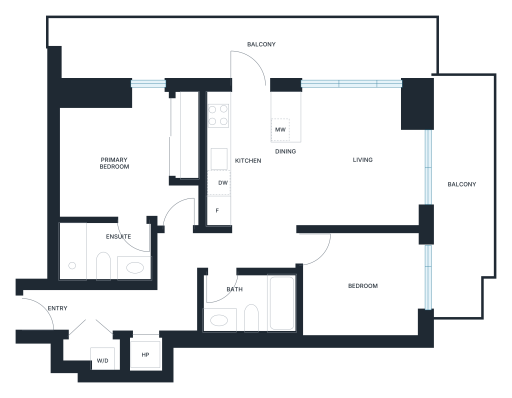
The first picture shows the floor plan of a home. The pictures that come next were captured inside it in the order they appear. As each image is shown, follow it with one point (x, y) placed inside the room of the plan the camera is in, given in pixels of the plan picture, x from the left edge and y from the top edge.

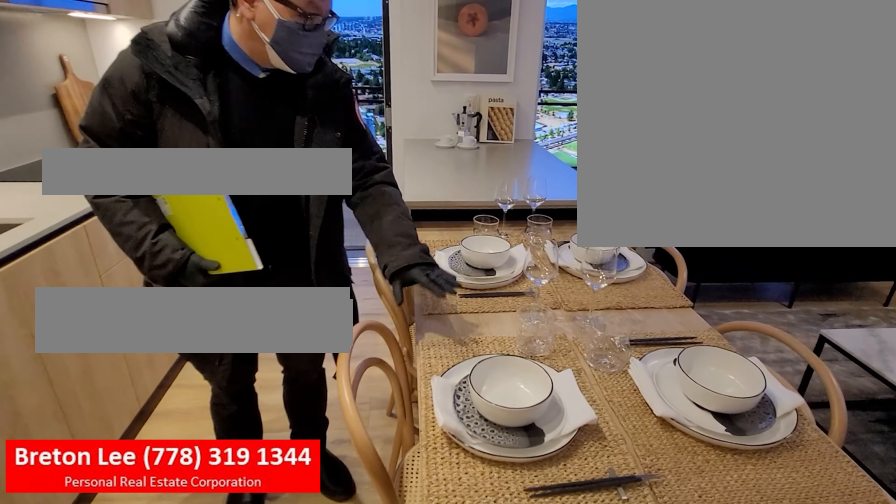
(286, 175)
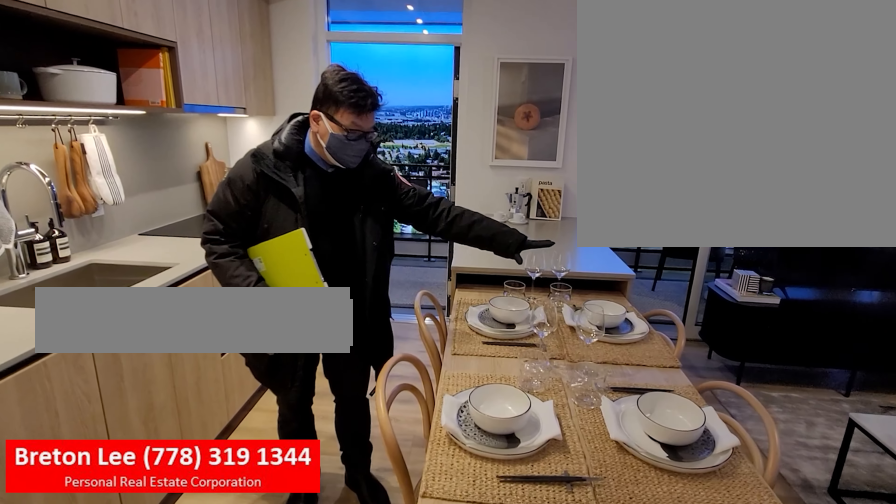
(287, 183)
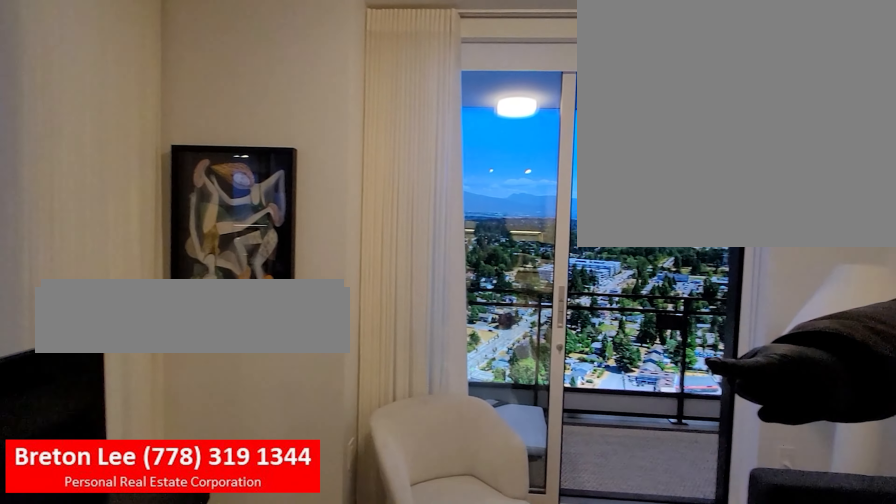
(368, 137)
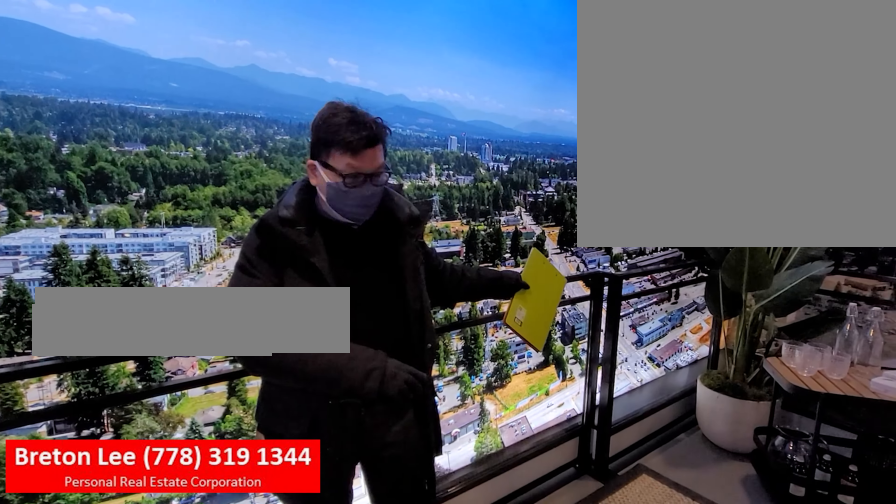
(464, 215)
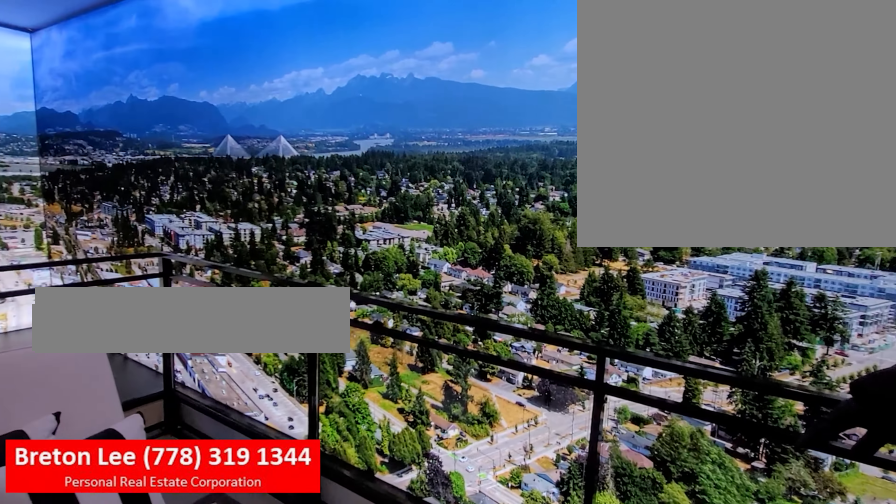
(464, 215)
